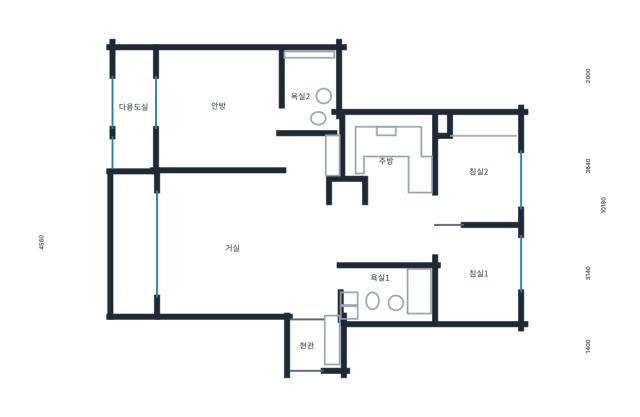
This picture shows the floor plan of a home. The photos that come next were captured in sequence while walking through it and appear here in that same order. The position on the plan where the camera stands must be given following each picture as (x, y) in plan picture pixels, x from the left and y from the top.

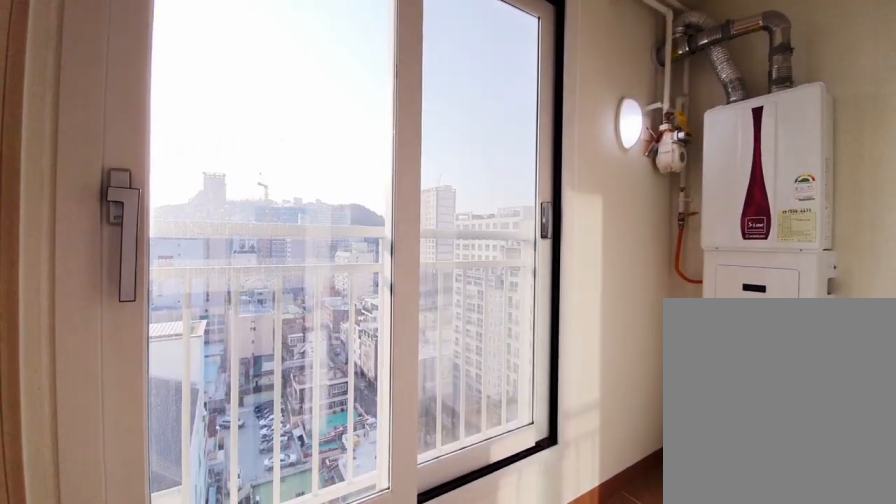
(149, 124)
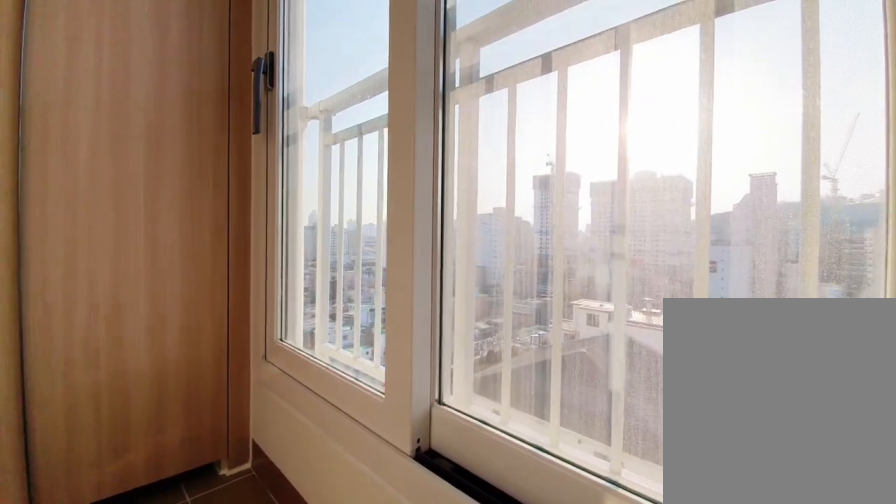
(150, 124)
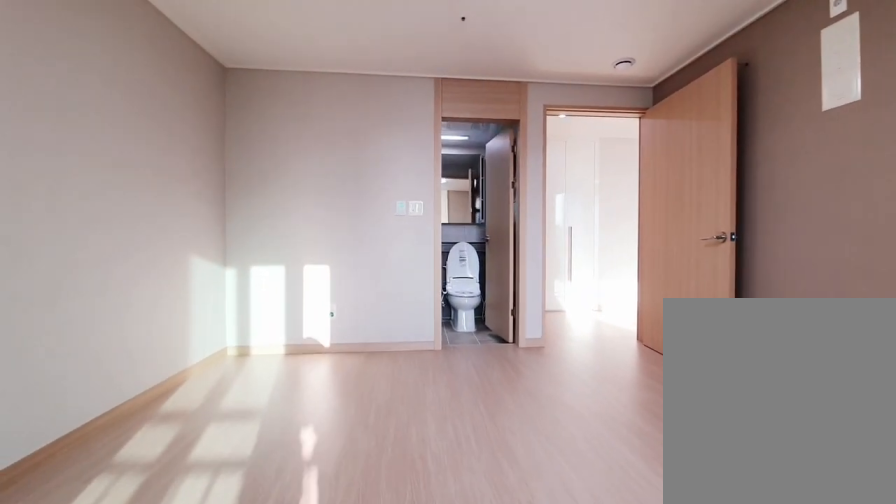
(210, 133)
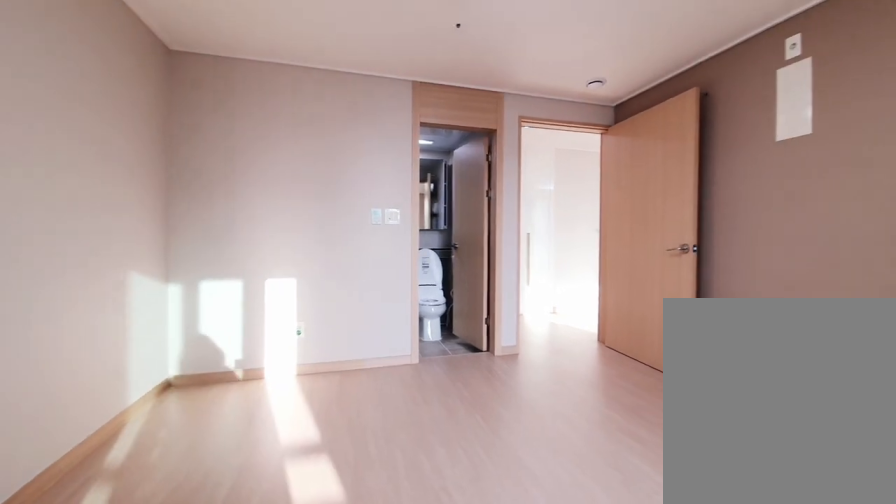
(209, 134)
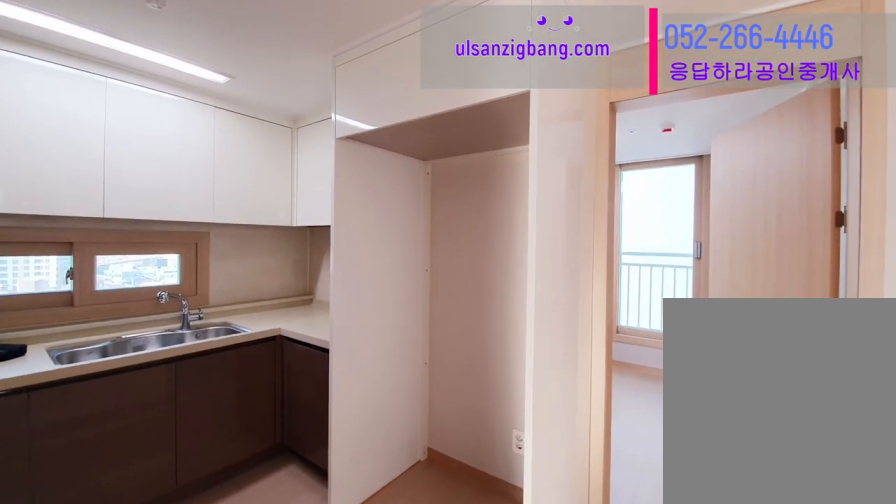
(391, 169)
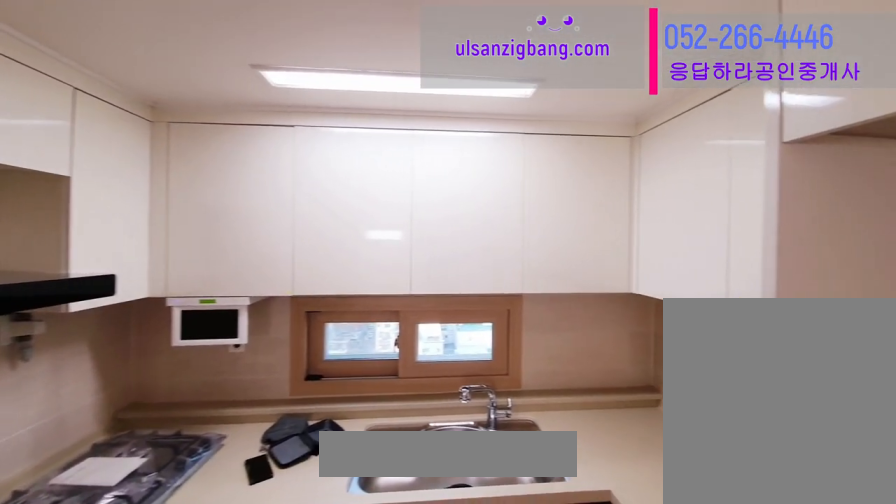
(390, 169)
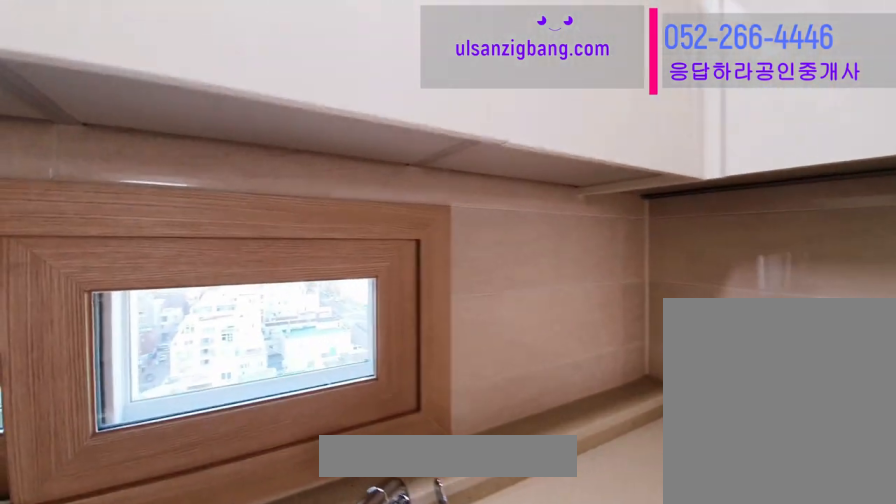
(391, 169)
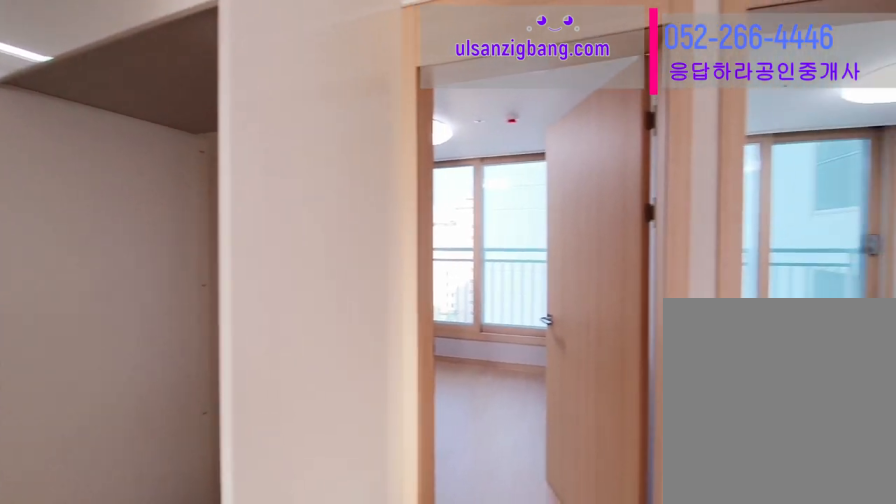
(390, 168)
